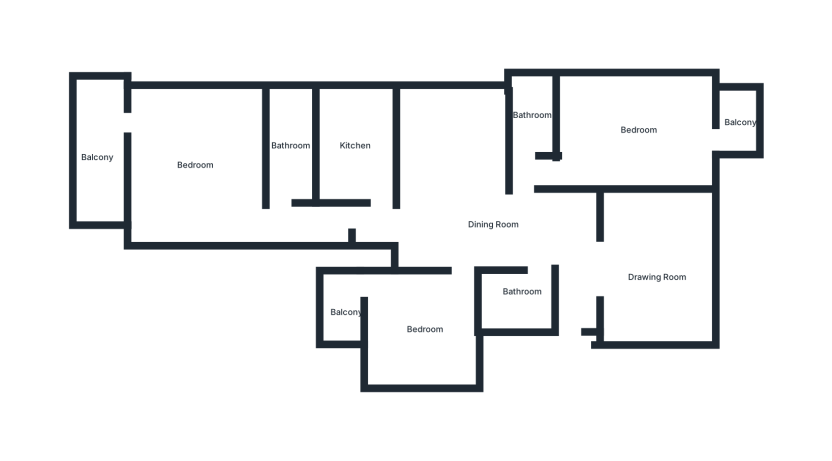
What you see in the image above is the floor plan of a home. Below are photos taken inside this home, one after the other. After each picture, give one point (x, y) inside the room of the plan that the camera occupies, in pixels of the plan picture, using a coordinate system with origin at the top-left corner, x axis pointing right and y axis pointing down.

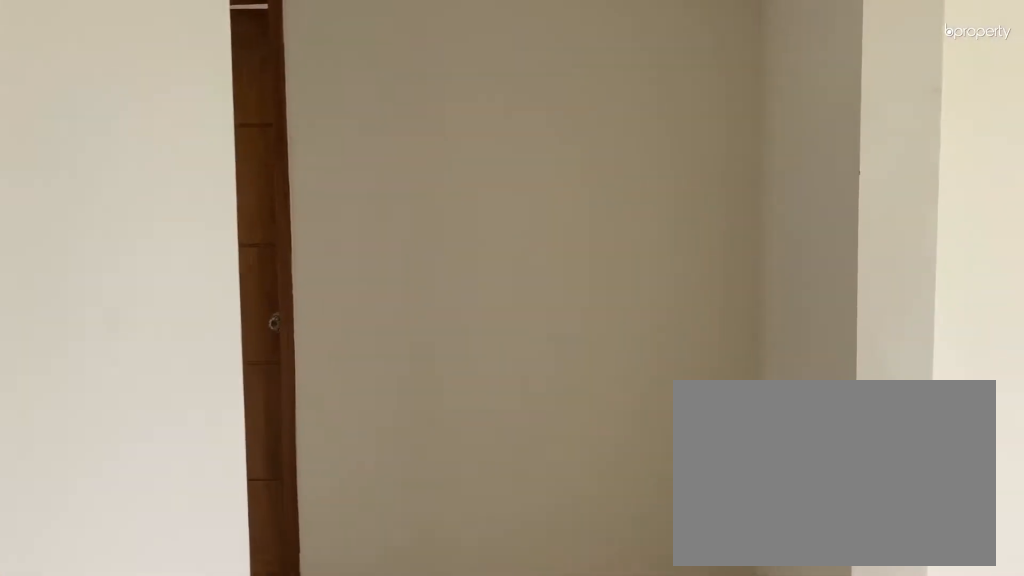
(637, 275)
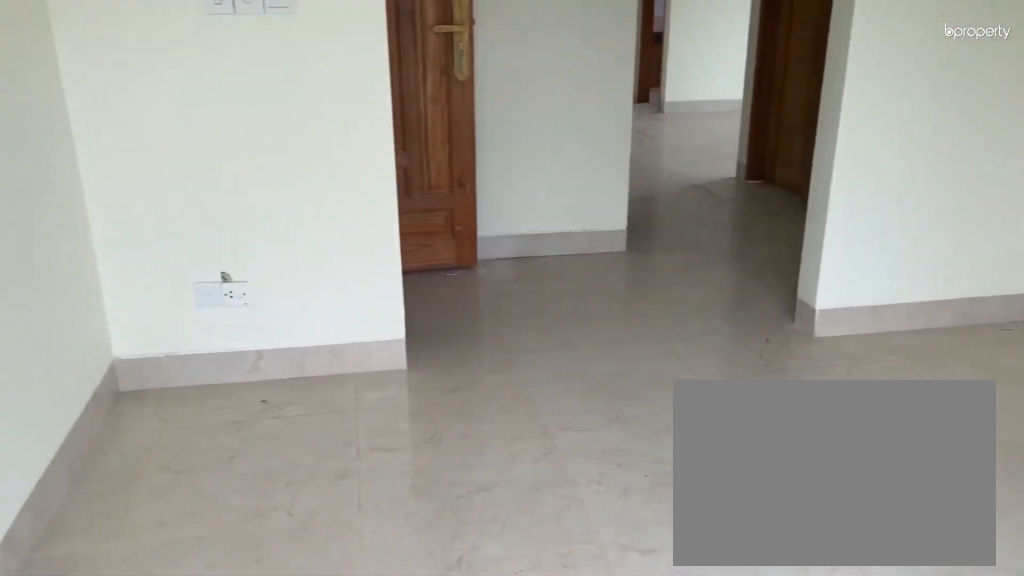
(656, 275)
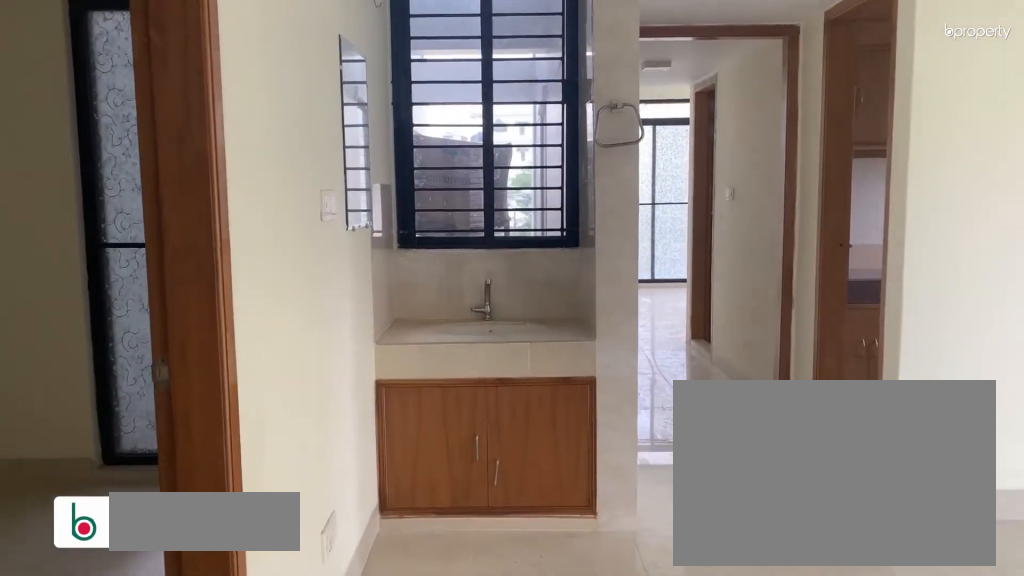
(496, 225)
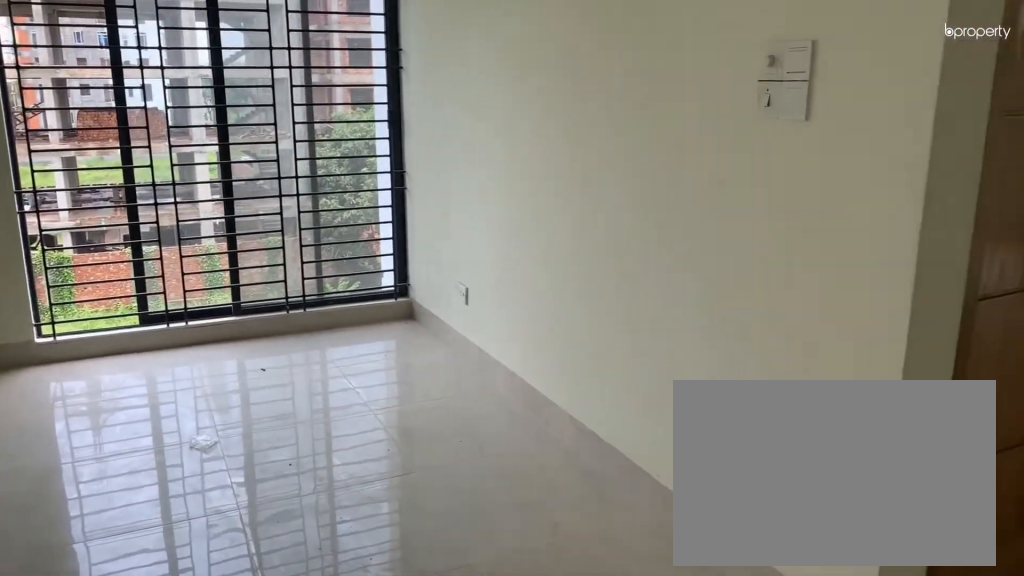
(496, 225)
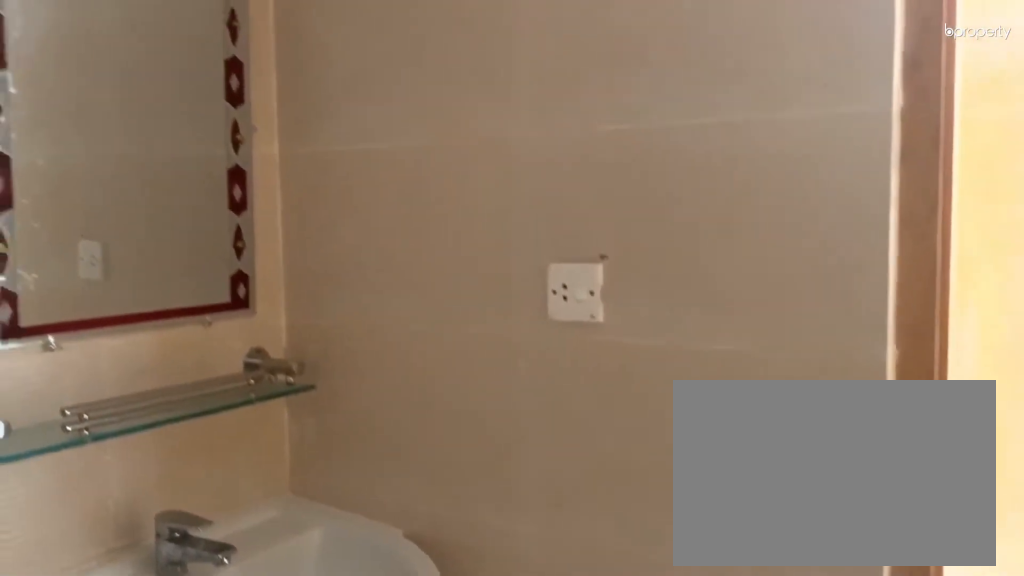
(520, 295)
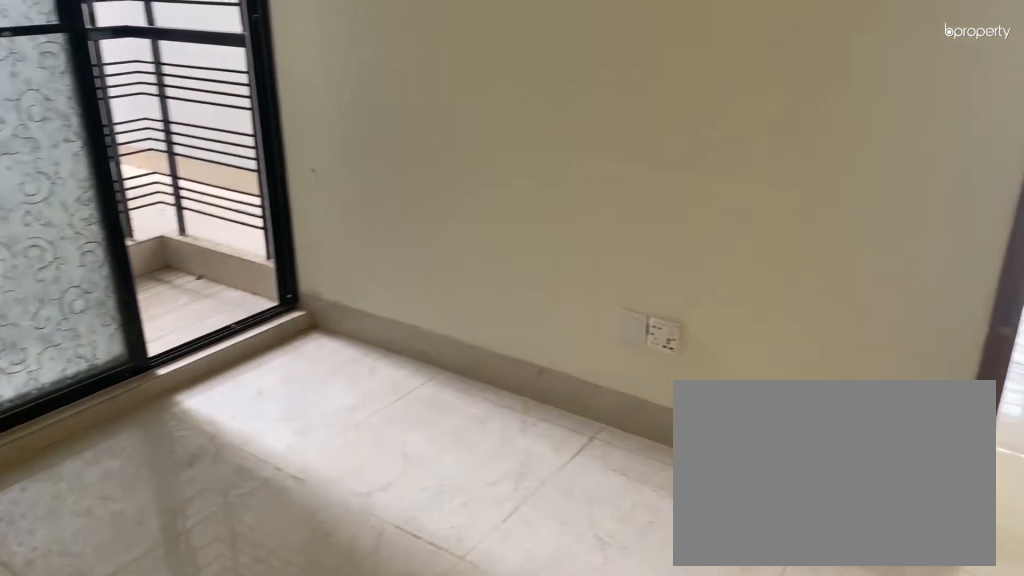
(426, 325)
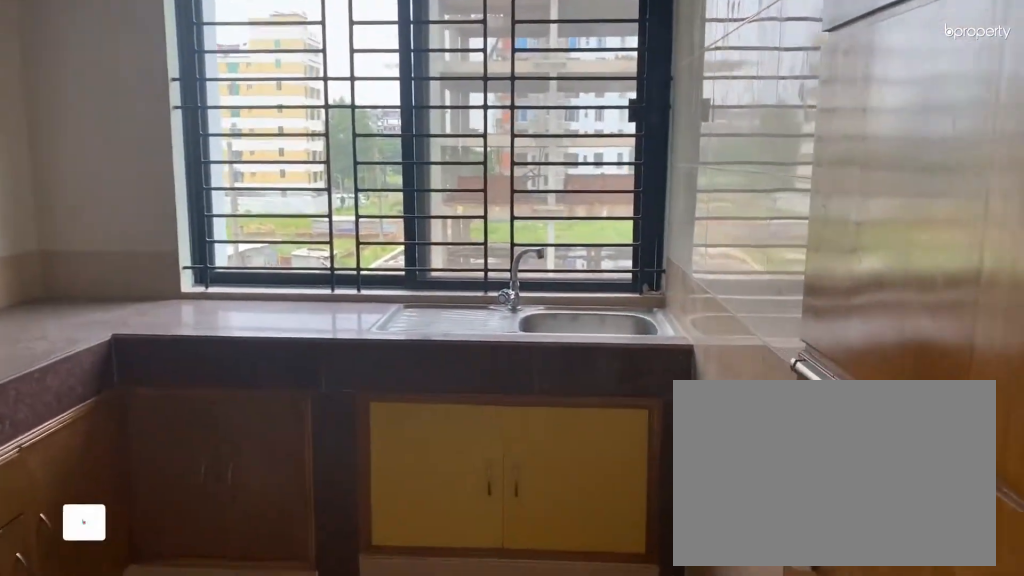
(356, 146)
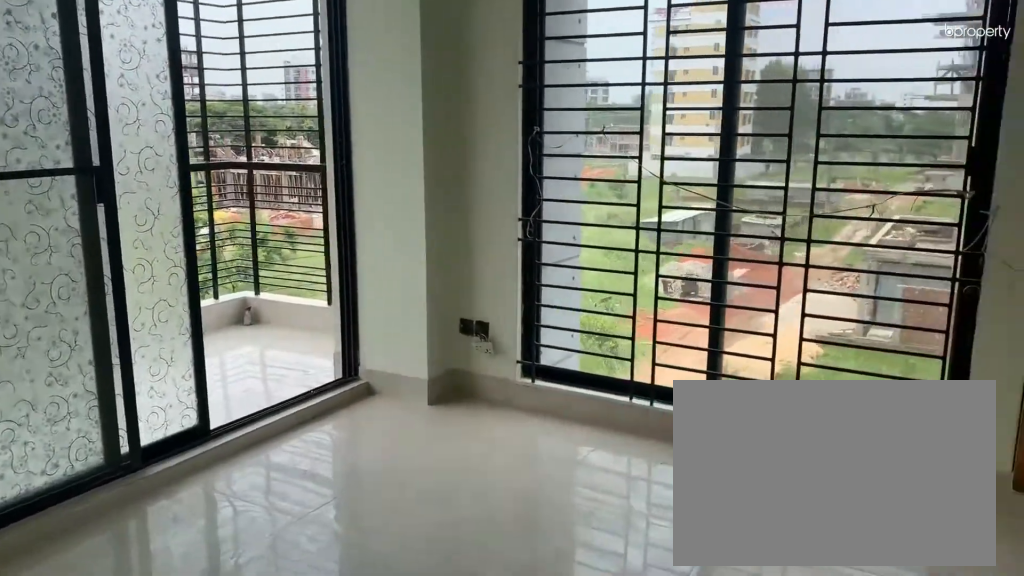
(194, 166)
